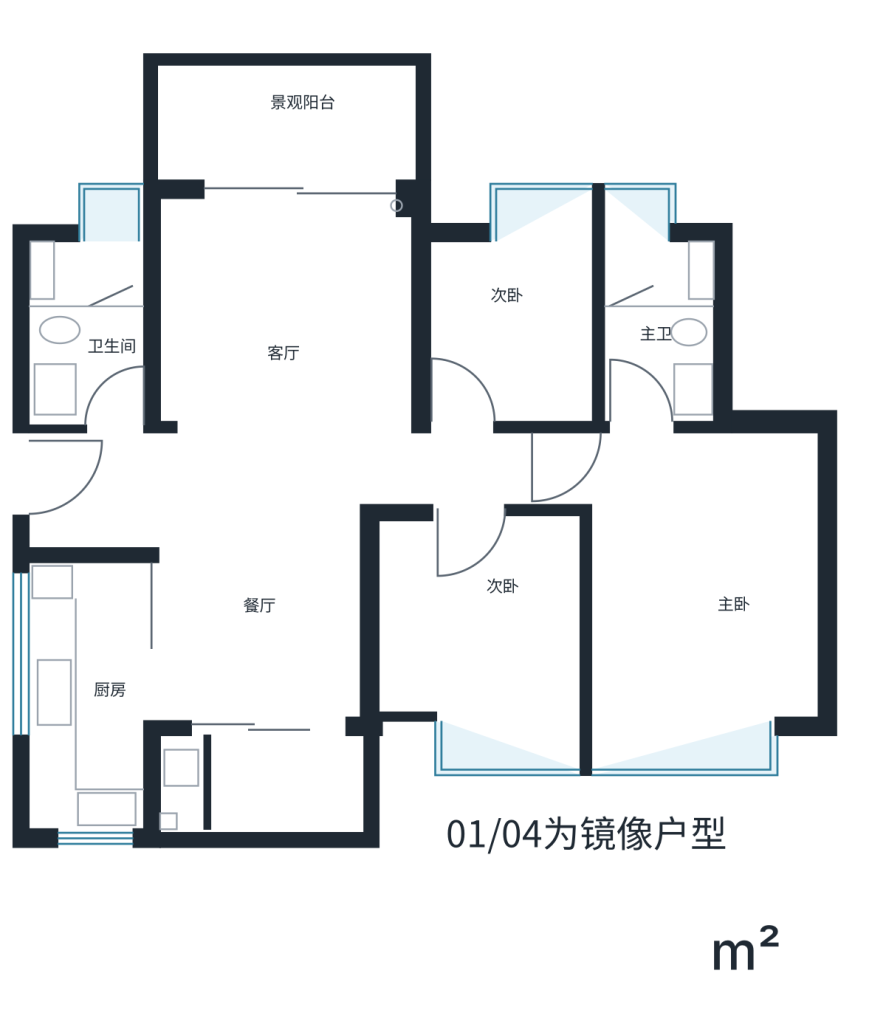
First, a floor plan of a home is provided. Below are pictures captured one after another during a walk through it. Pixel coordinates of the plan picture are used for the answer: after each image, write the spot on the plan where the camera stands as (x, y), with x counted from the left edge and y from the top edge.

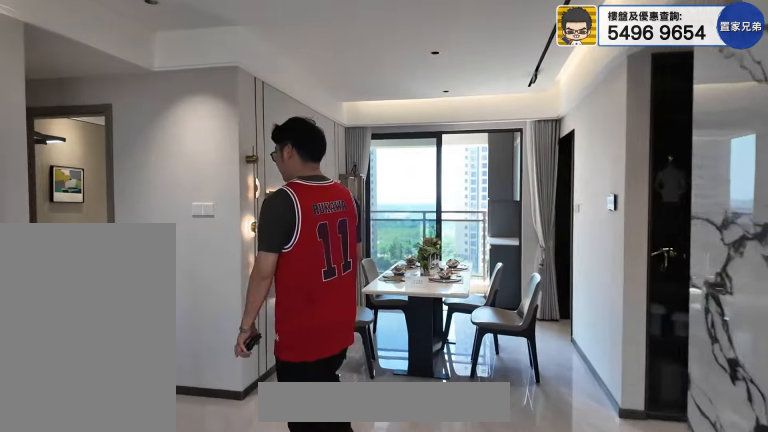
(297, 379)
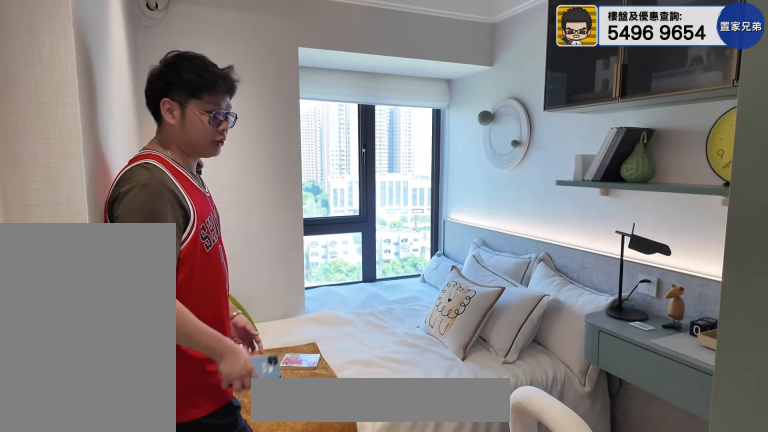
(478, 337)
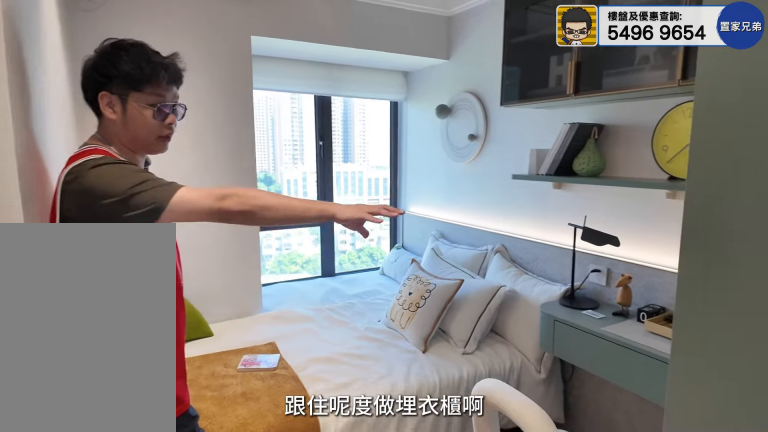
(479, 336)
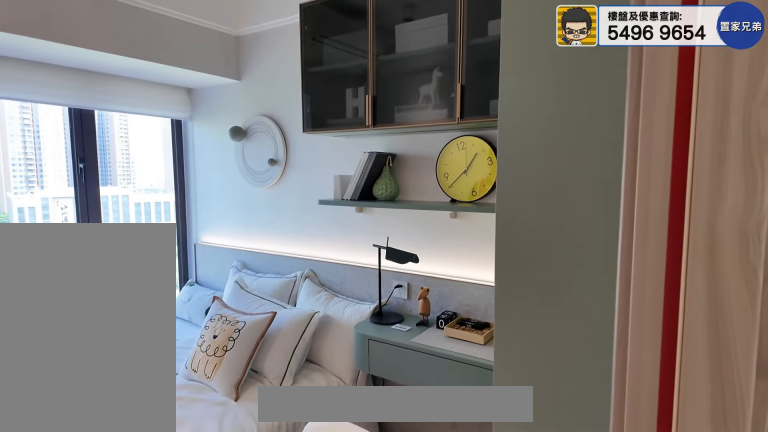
(486, 335)
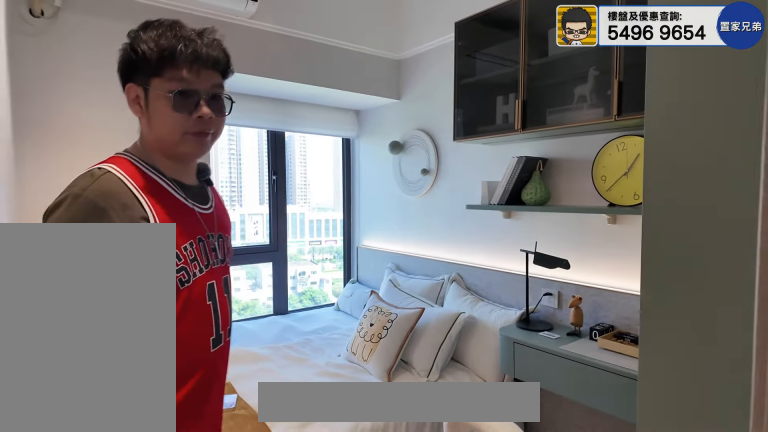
(483, 345)
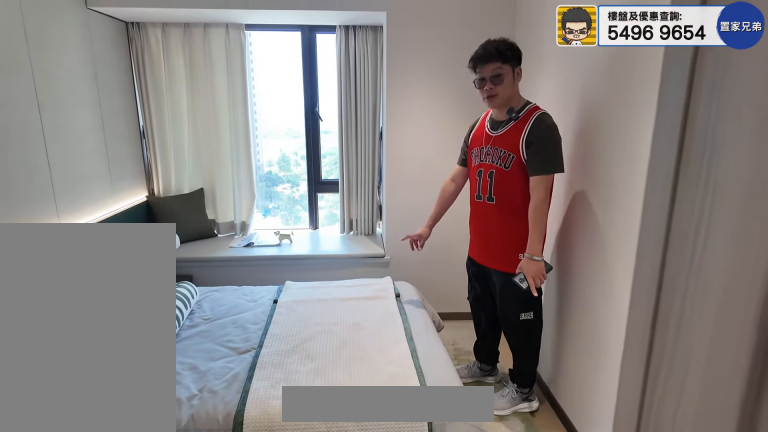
(467, 643)
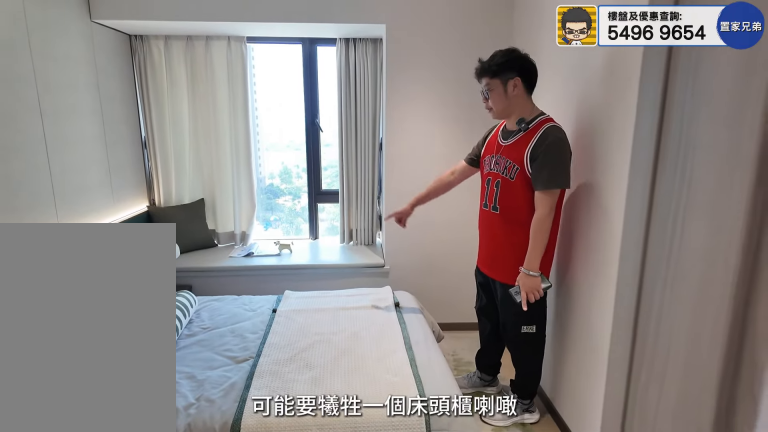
(467, 652)
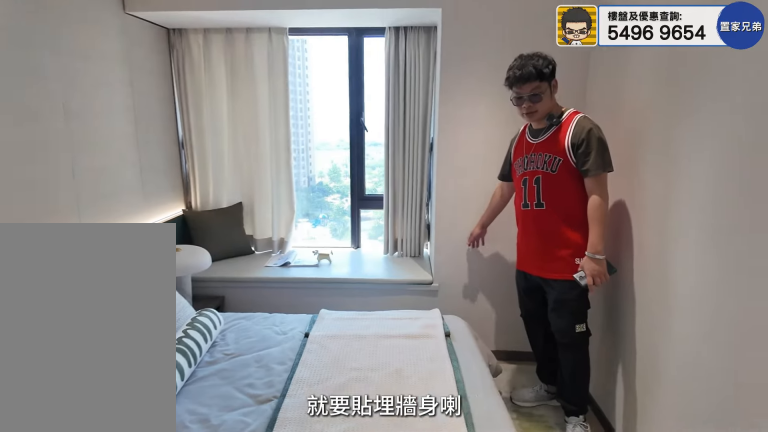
(468, 646)
